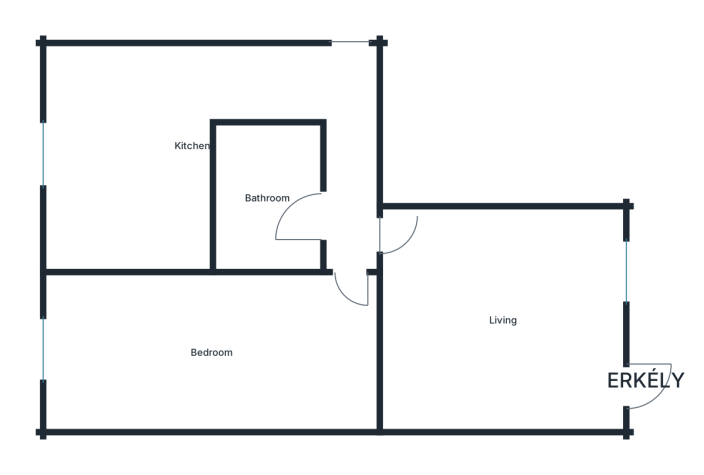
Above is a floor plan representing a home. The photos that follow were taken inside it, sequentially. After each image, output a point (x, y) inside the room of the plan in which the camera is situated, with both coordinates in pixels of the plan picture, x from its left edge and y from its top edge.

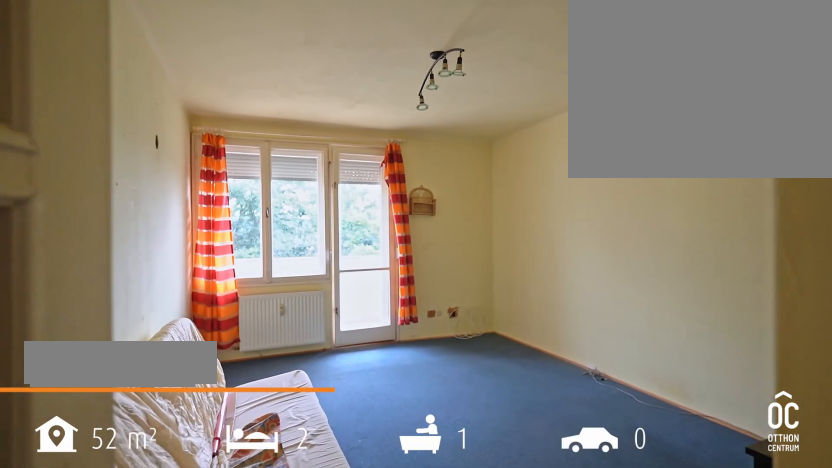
(503, 320)
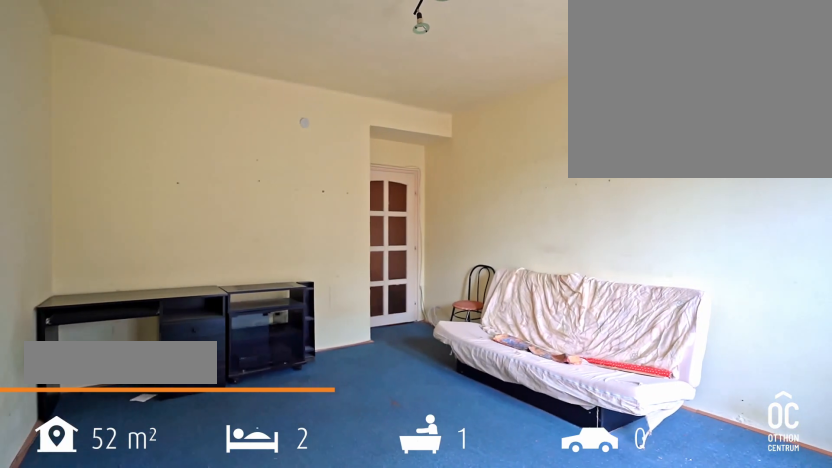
(503, 320)
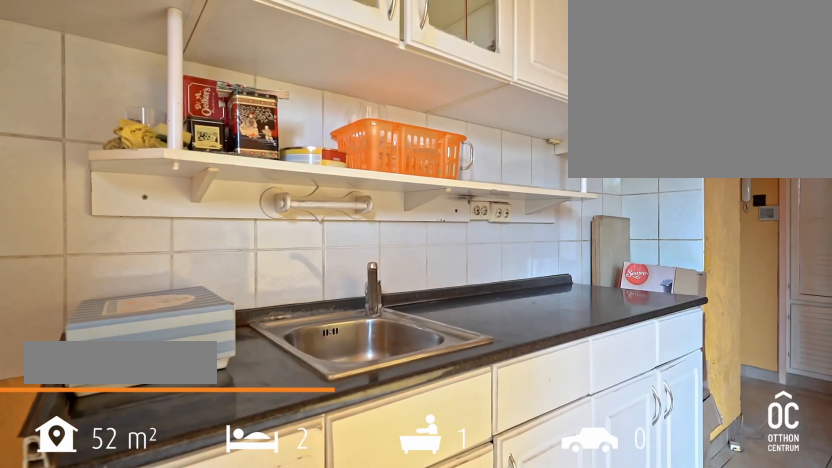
(127, 144)
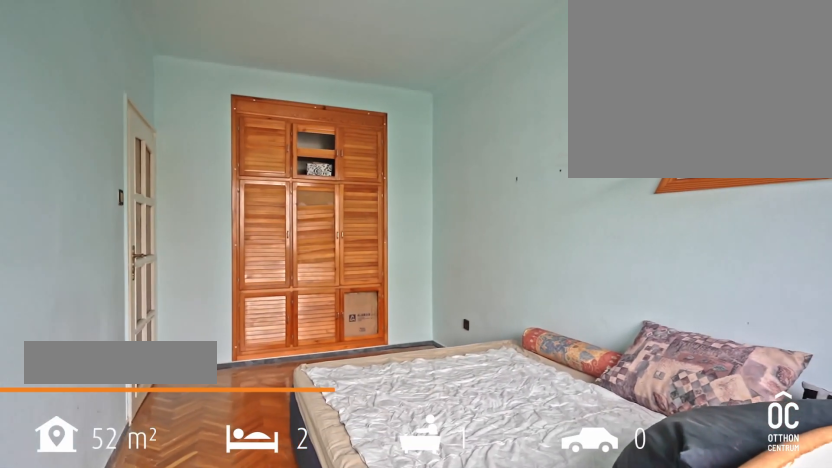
(209, 349)
